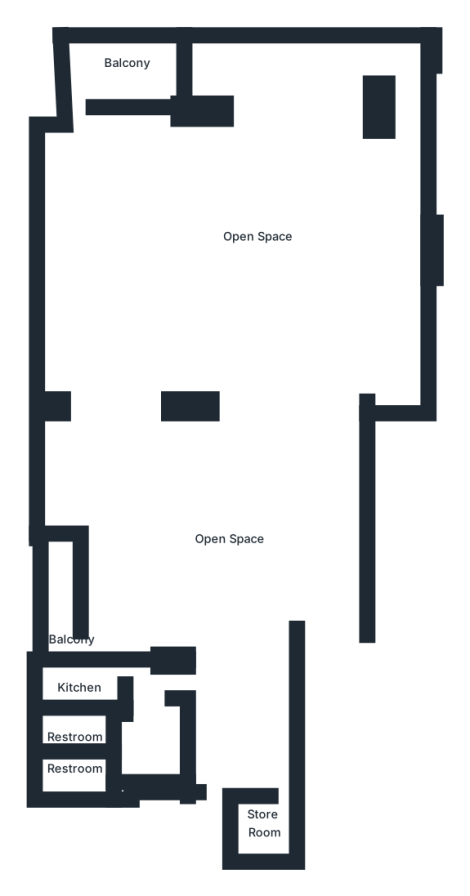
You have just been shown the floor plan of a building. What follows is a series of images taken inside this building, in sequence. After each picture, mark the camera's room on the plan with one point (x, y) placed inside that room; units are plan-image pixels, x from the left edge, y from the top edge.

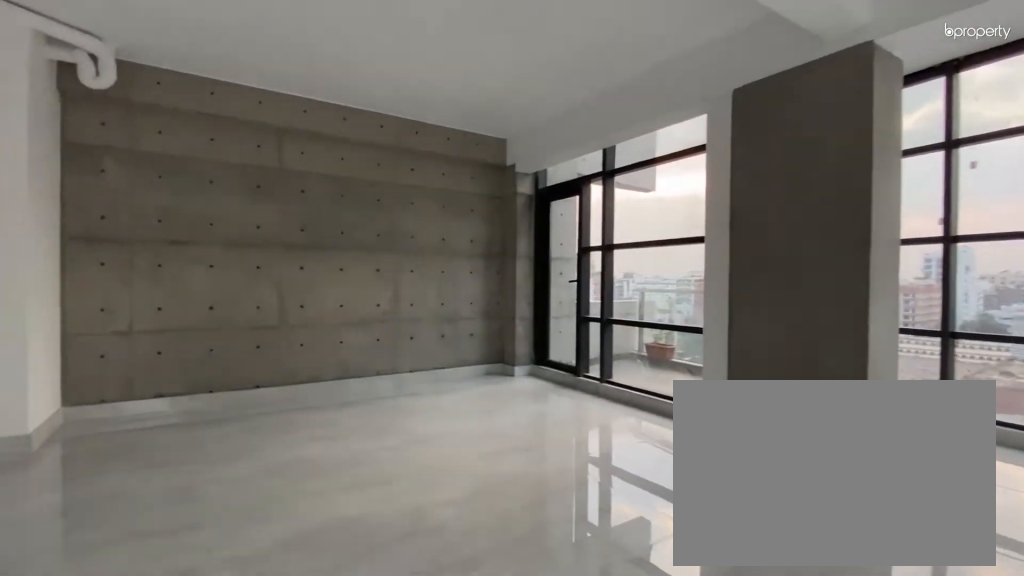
(270, 370)
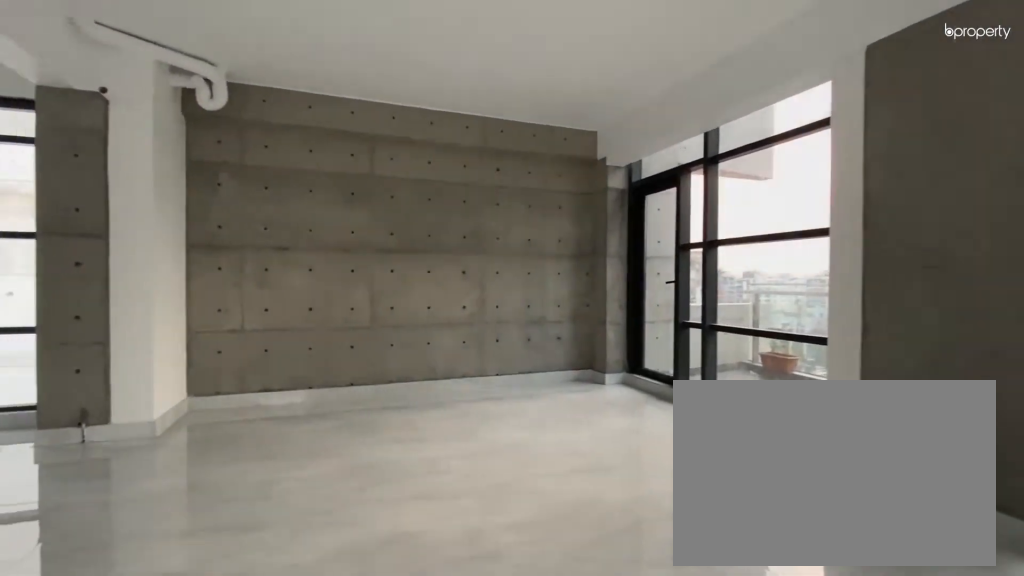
(270, 370)
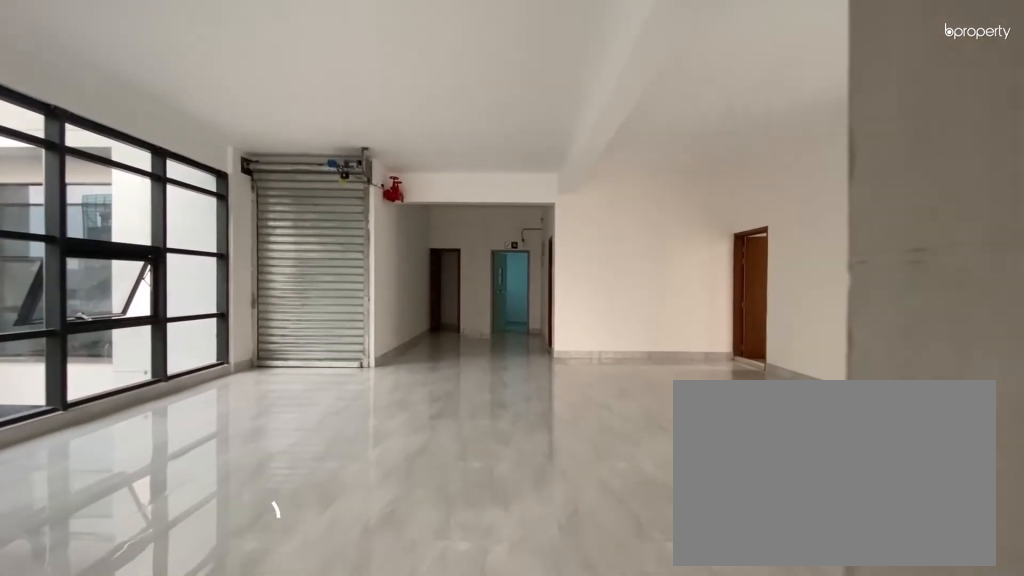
(209, 506)
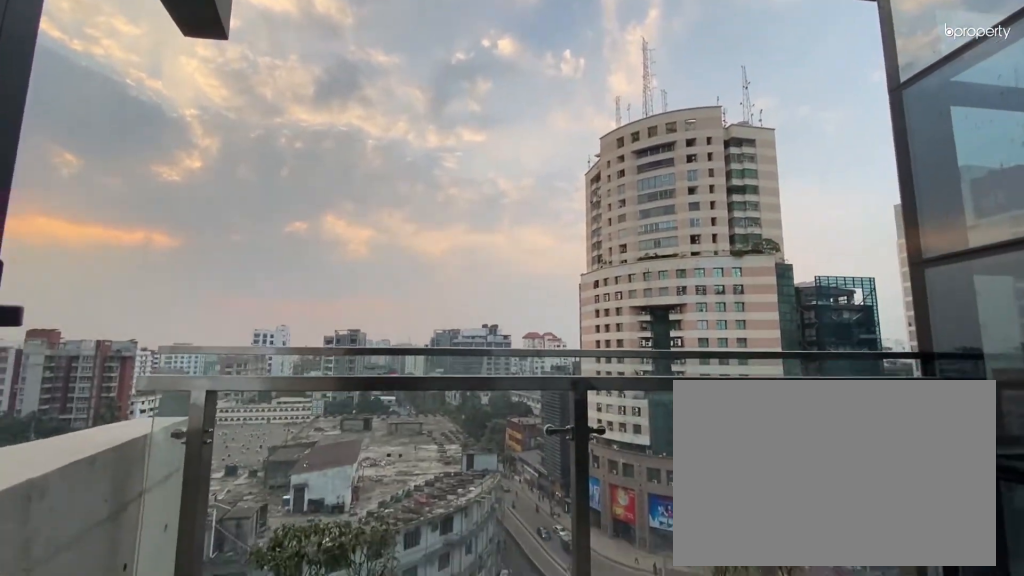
(111, 71)
